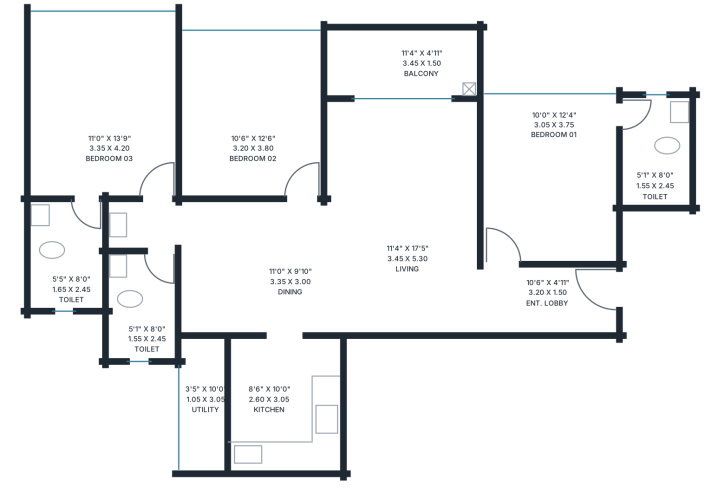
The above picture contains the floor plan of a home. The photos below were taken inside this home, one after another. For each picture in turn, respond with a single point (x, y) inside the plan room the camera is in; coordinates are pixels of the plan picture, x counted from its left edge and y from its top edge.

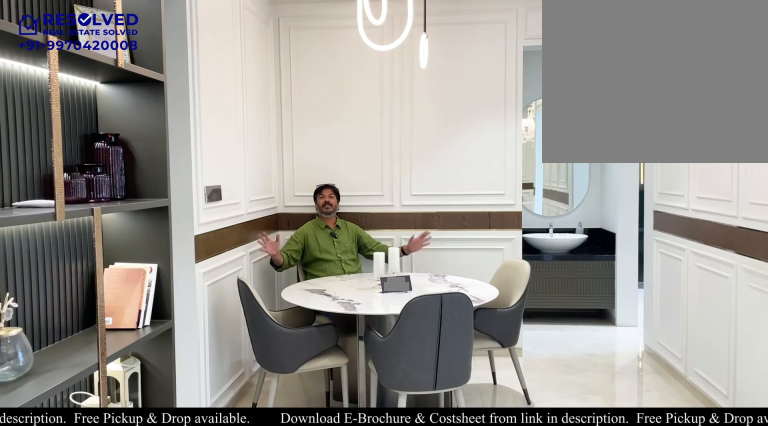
(255, 267)
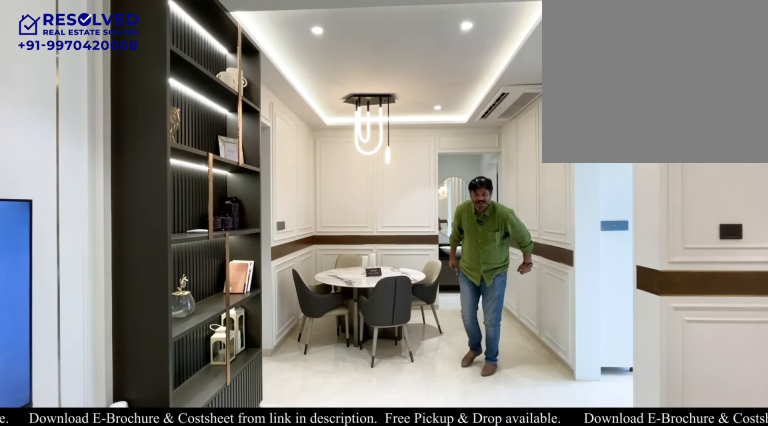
(255, 267)
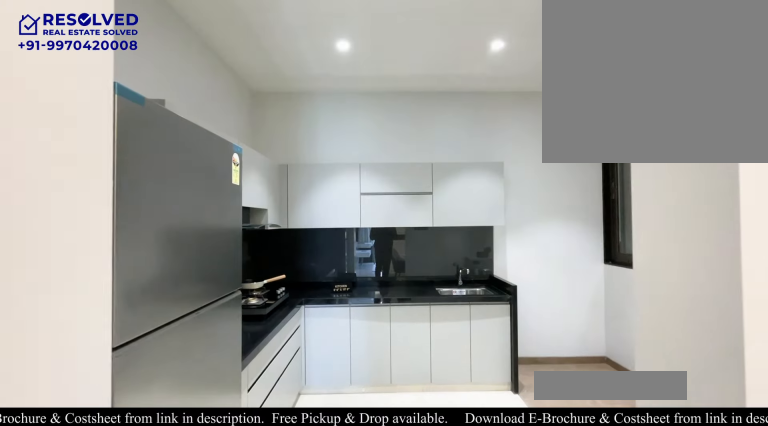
(284, 403)
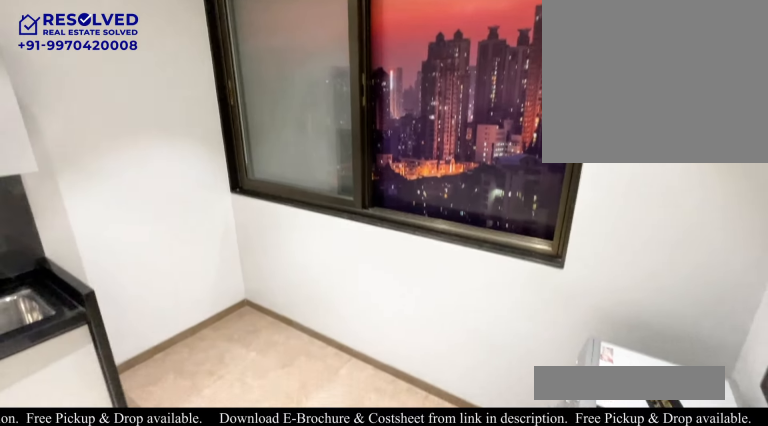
(203, 403)
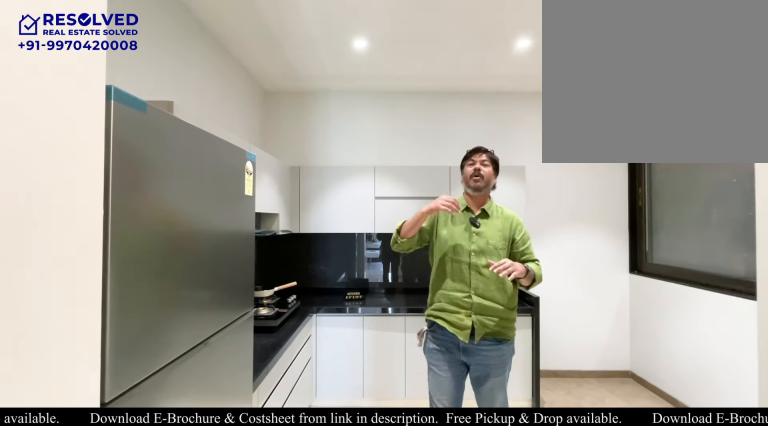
(284, 403)
